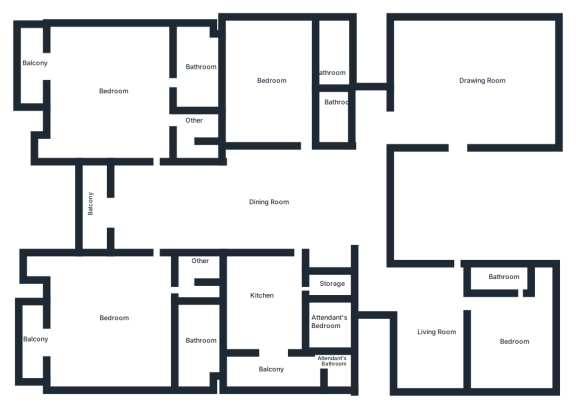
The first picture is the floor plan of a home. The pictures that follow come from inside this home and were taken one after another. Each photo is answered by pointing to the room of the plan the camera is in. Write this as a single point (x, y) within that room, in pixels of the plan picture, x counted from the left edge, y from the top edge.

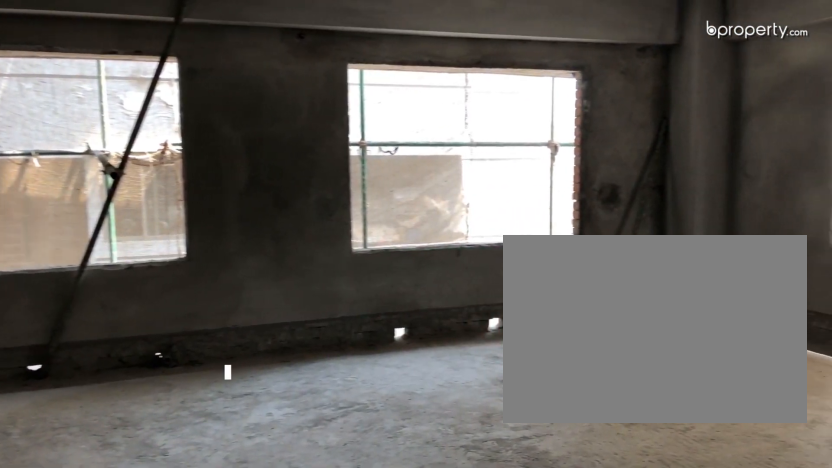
(465, 95)
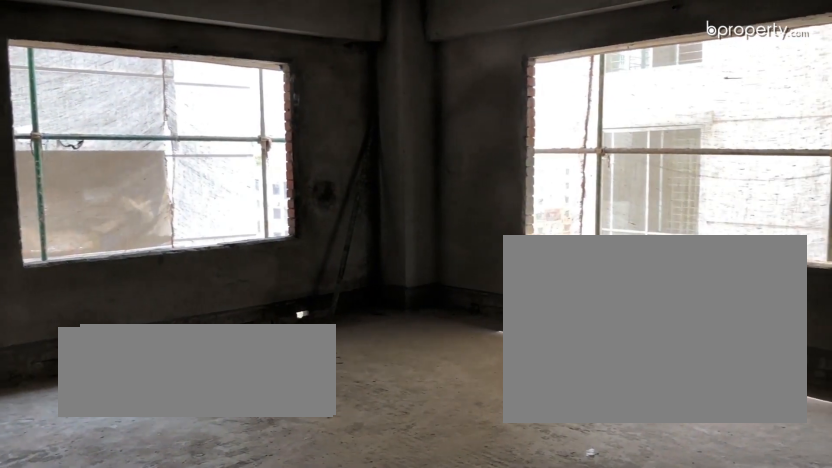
(465, 95)
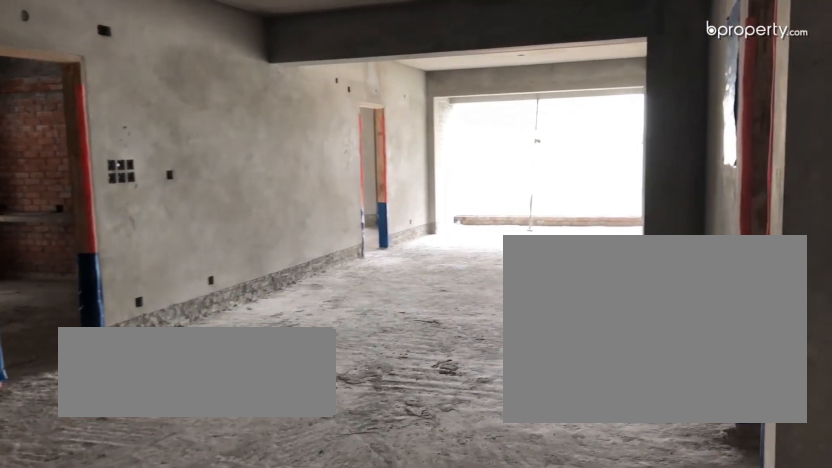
(331, 204)
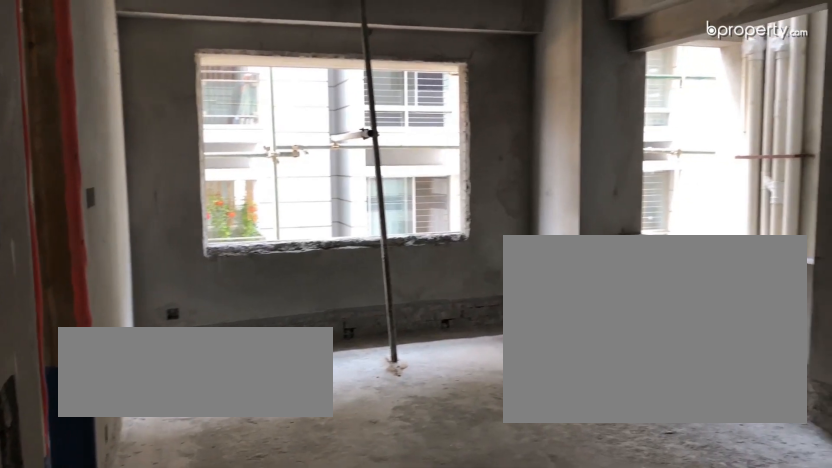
(435, 317)
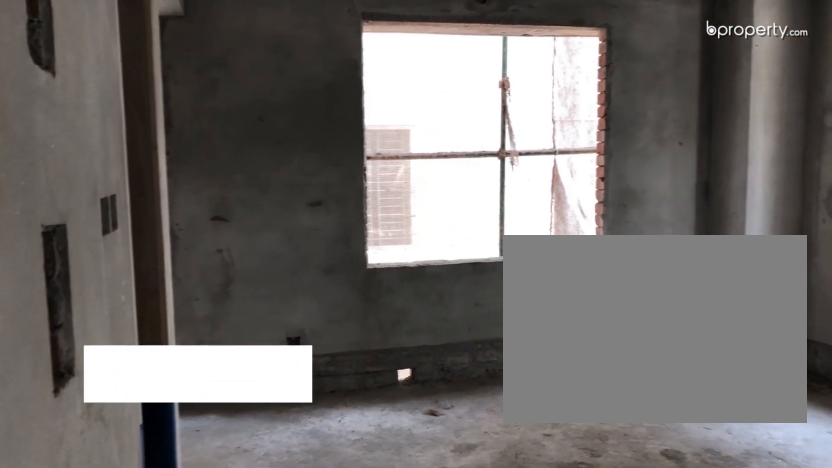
(511, 340)
